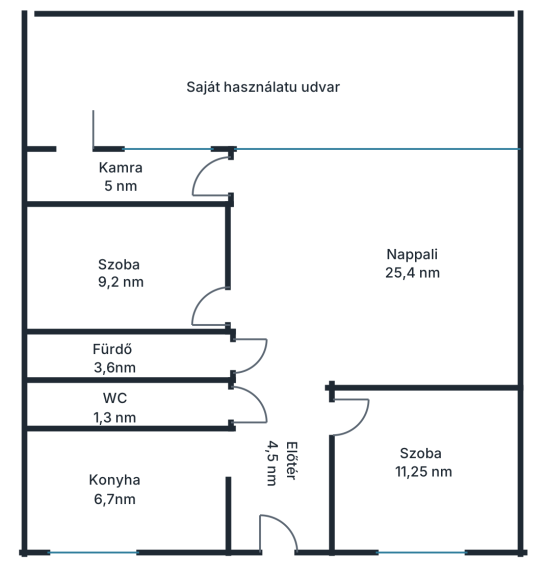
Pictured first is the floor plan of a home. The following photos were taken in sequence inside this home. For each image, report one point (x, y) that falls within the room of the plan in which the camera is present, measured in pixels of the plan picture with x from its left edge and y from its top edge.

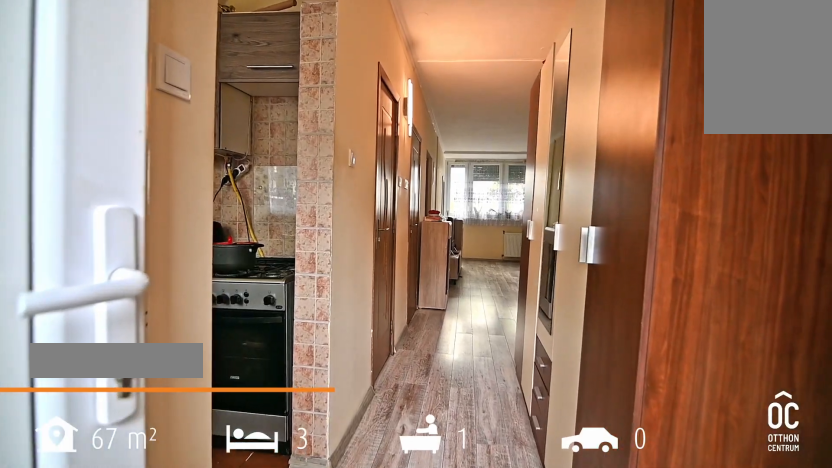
(284, 495)
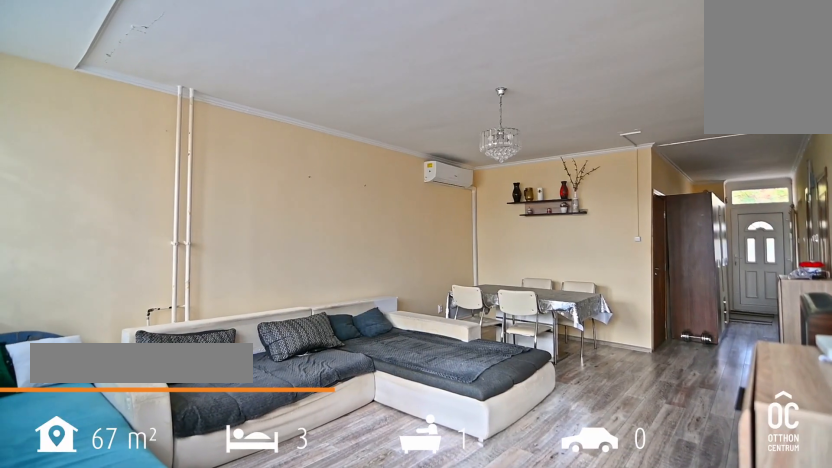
(383, 236)
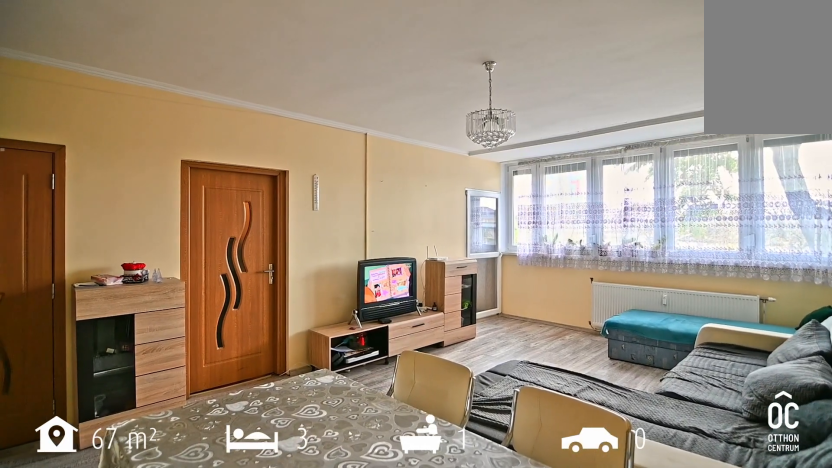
(383, 235)
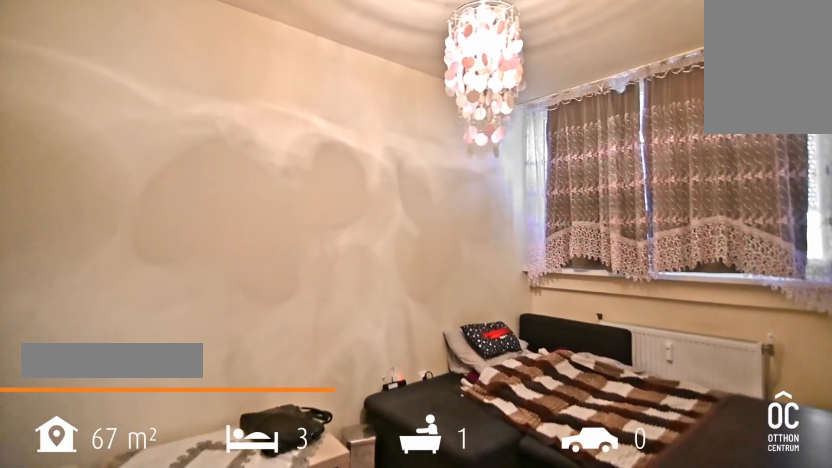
(122, 266)
